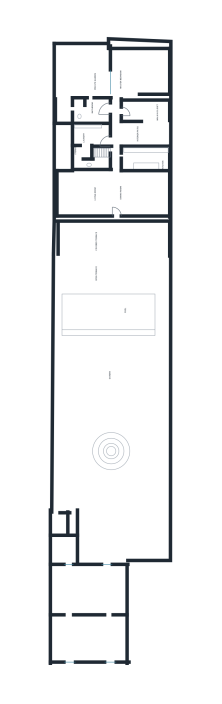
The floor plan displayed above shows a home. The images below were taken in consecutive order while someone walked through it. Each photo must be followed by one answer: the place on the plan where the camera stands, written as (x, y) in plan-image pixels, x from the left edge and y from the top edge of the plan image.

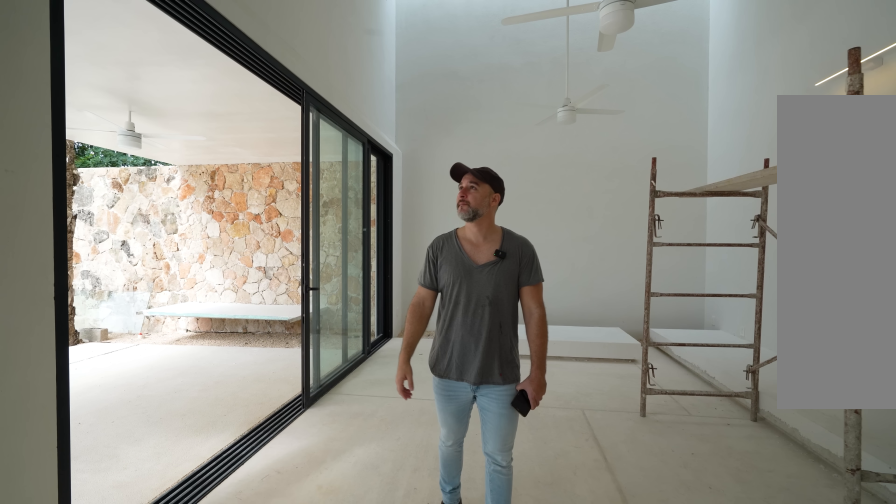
(92, 208)
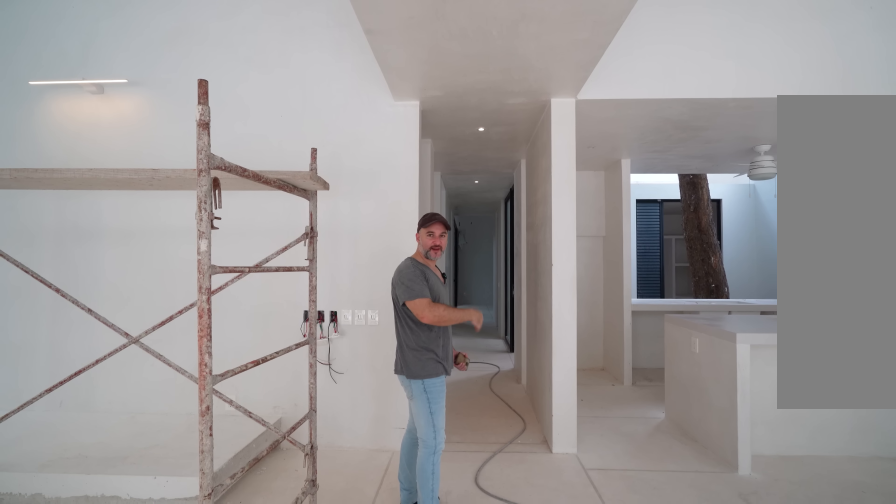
(110, 194)
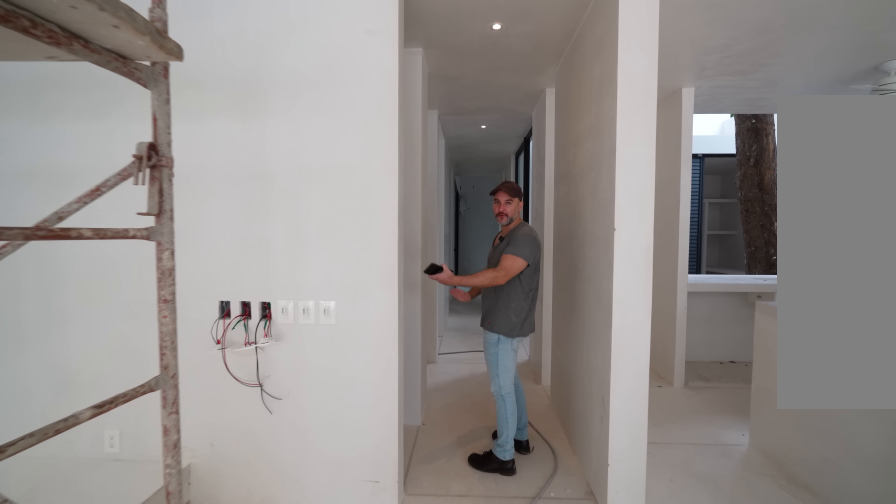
(112, 194)
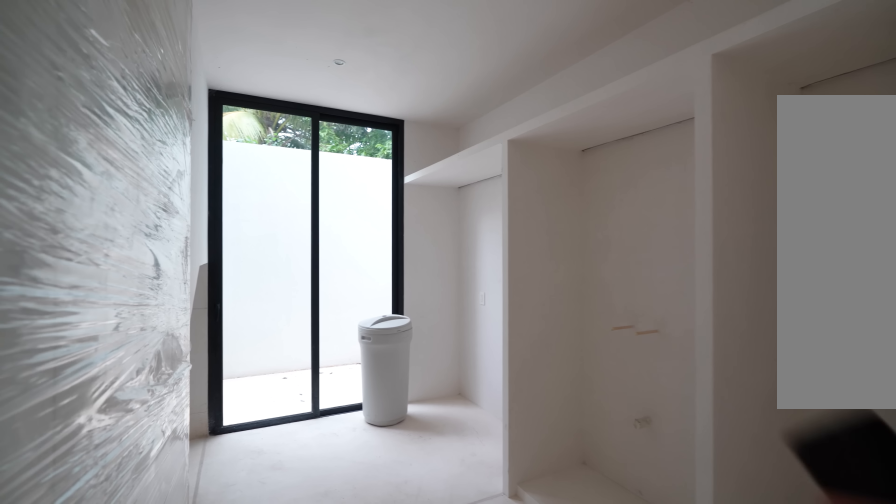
(112, 152)
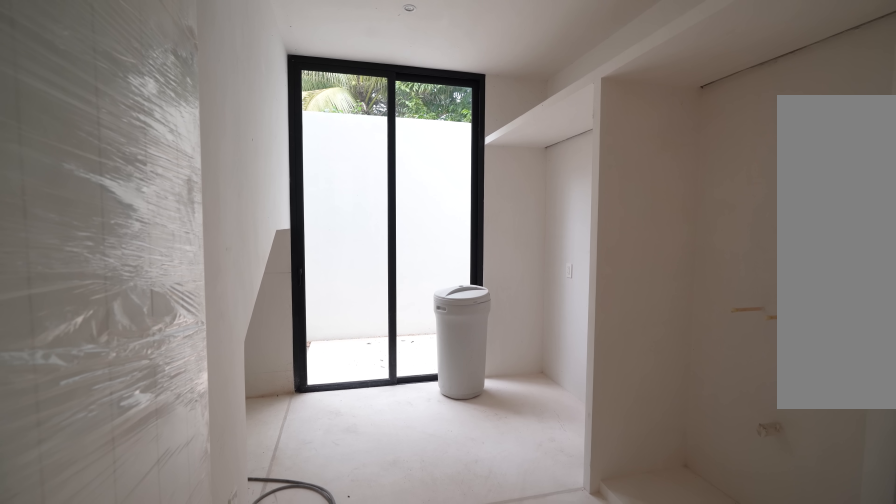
(112, 141)
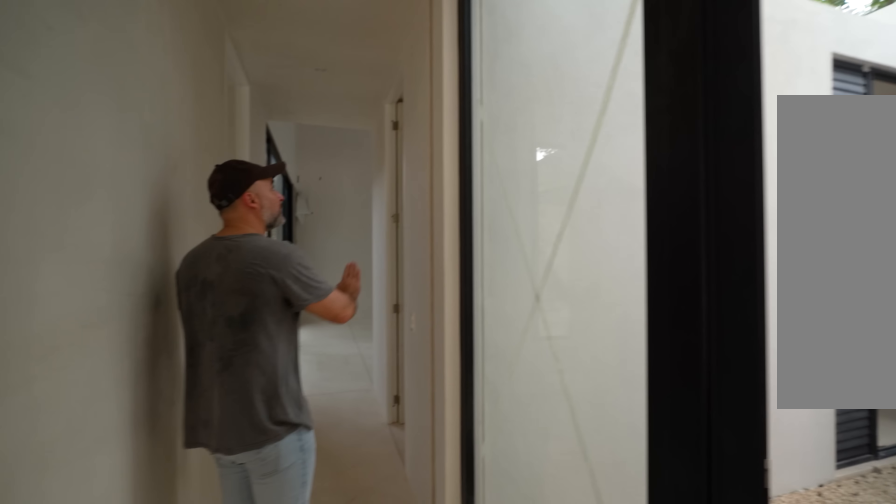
(112, 141)
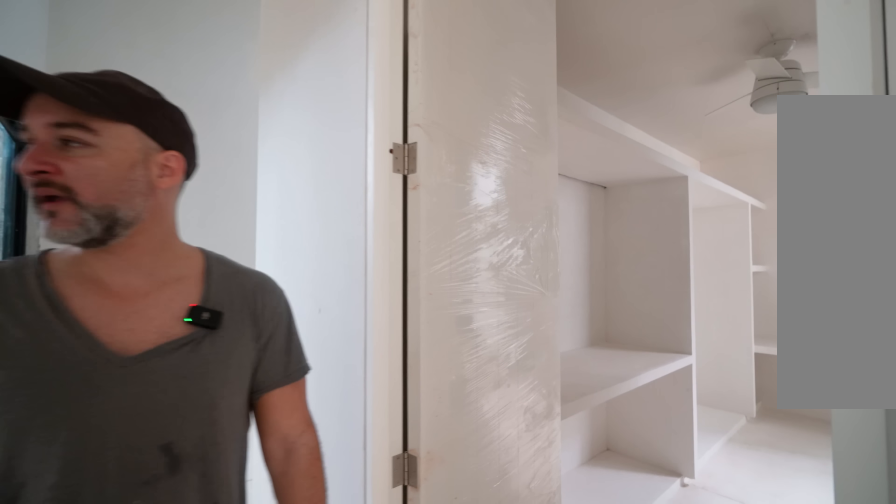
(115, 117)
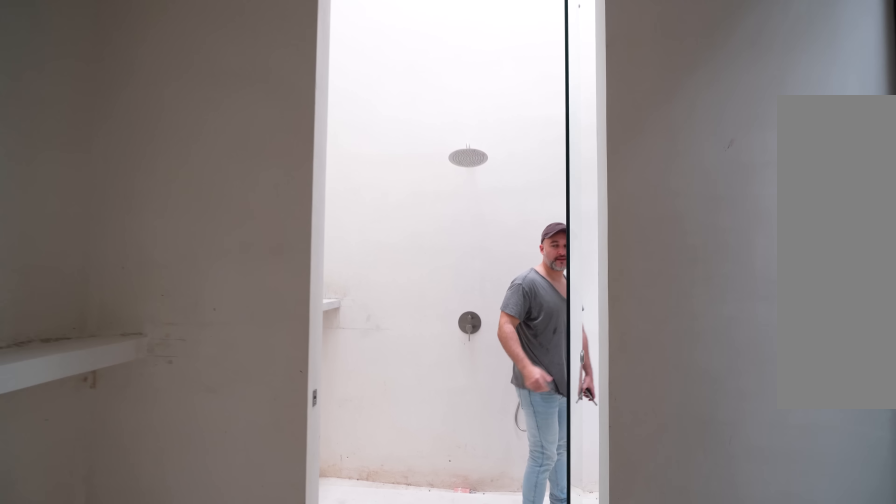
(103, 110)
